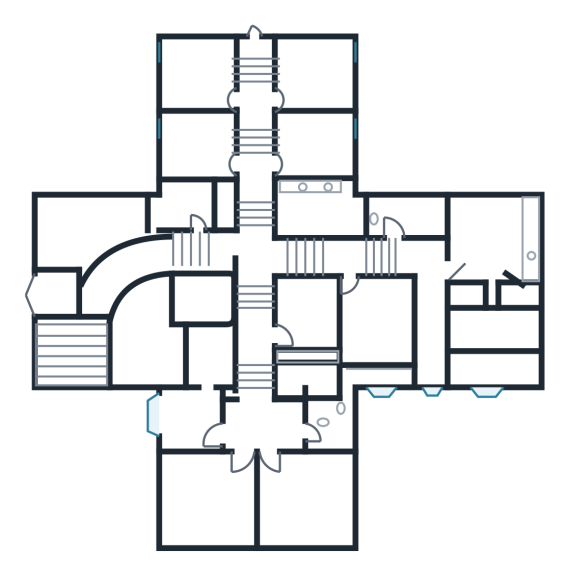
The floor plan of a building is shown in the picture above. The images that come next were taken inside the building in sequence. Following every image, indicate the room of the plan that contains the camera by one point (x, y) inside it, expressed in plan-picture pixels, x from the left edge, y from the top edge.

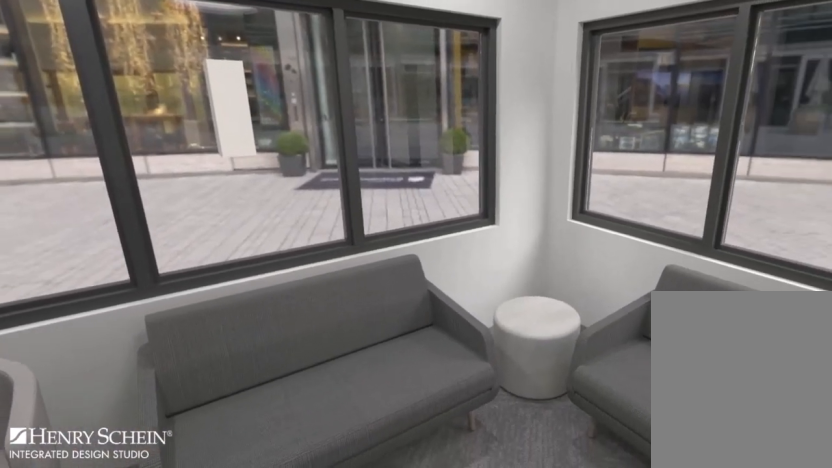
(81, 340)
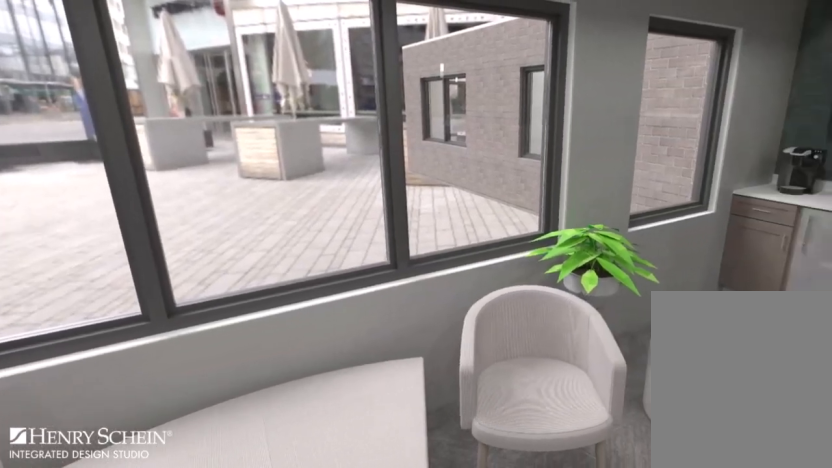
(103, 246)
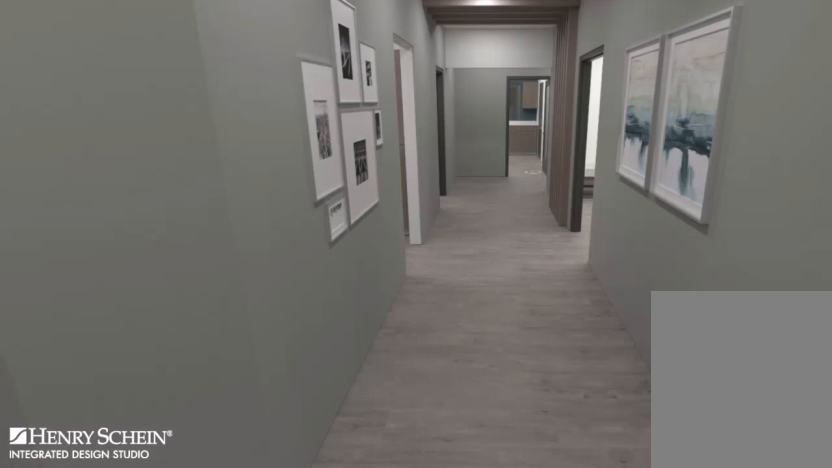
(258, 255)
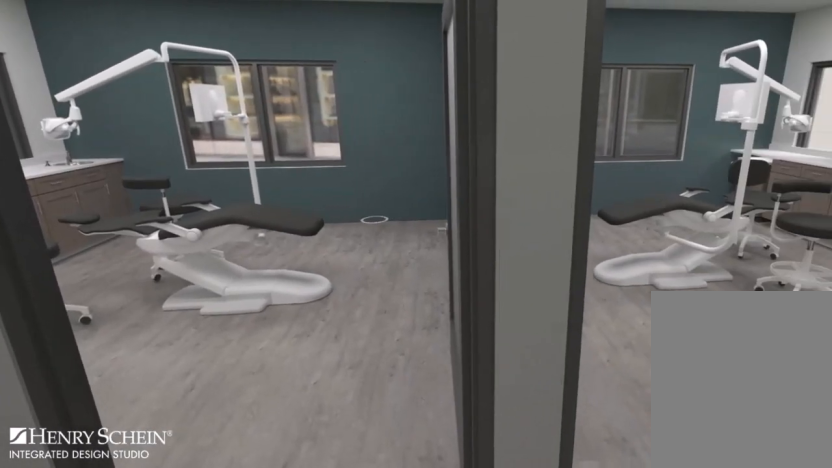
(264, 423)
